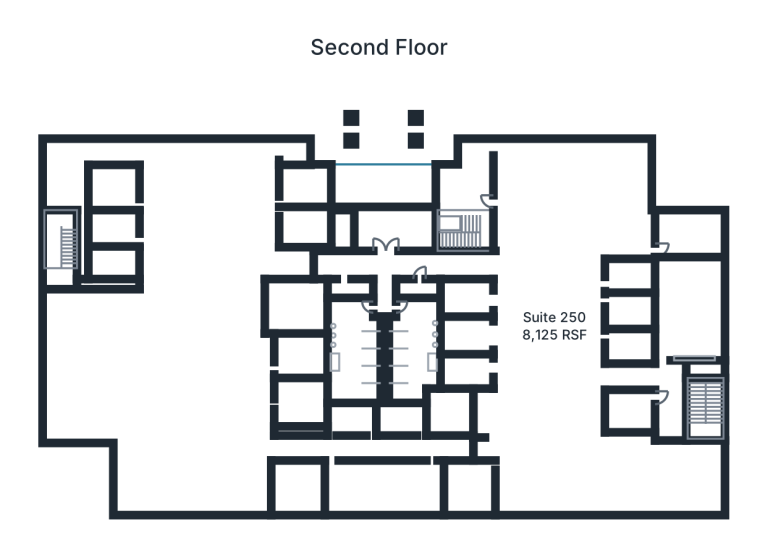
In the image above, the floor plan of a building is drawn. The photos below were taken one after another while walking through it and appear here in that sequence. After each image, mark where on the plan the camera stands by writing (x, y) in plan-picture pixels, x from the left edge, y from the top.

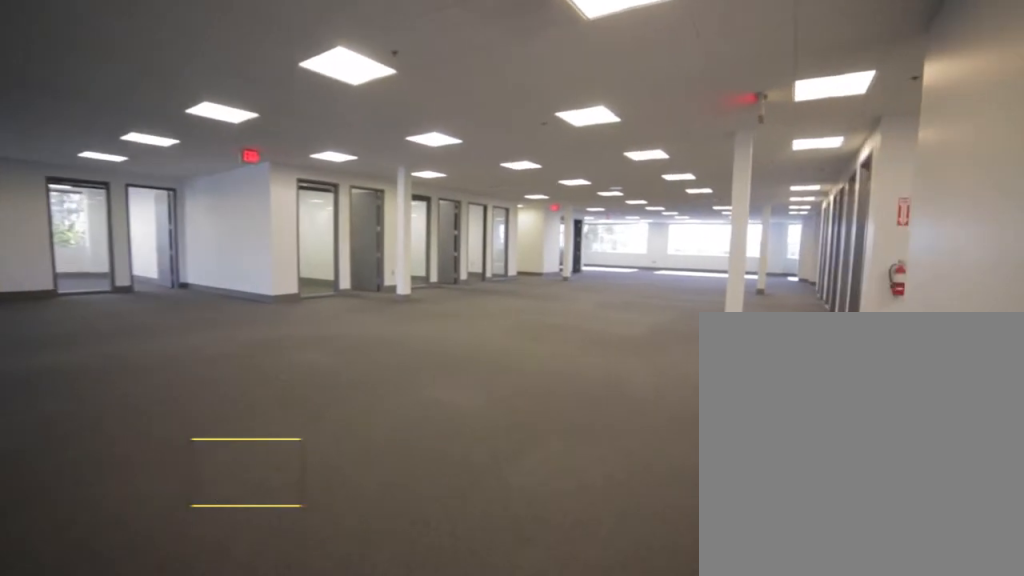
(530, 290)
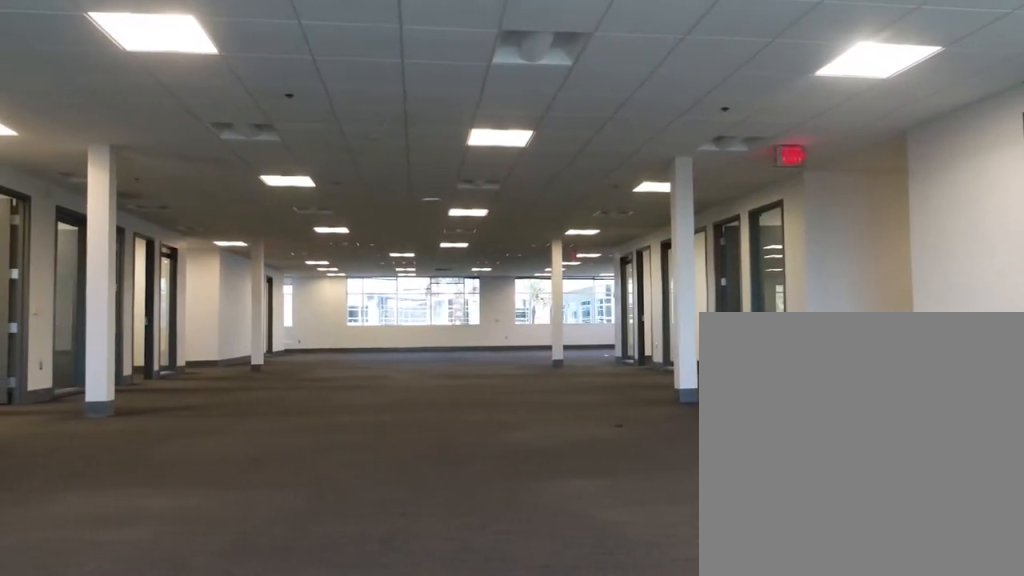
(596, 514)
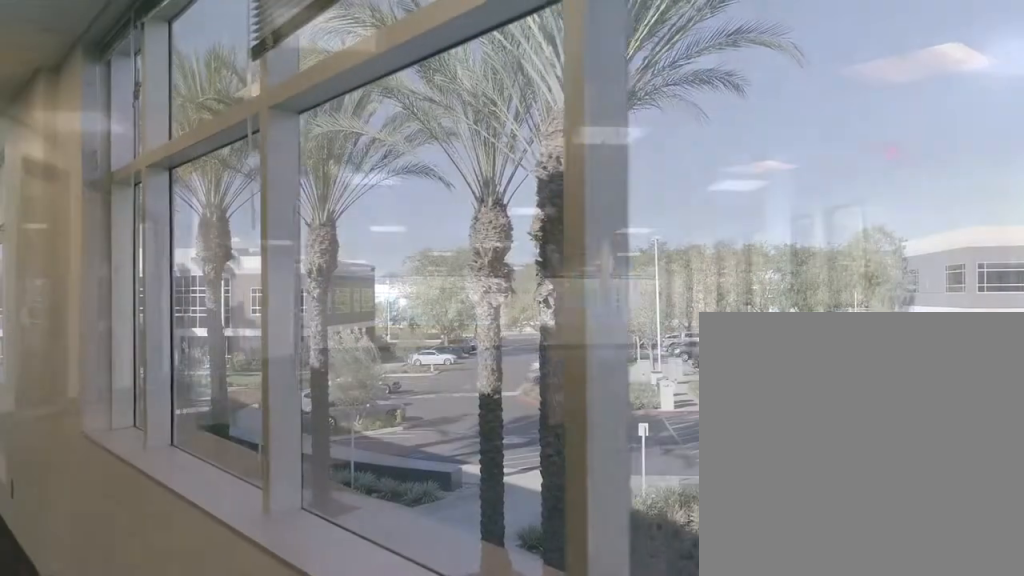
(583, 174)
